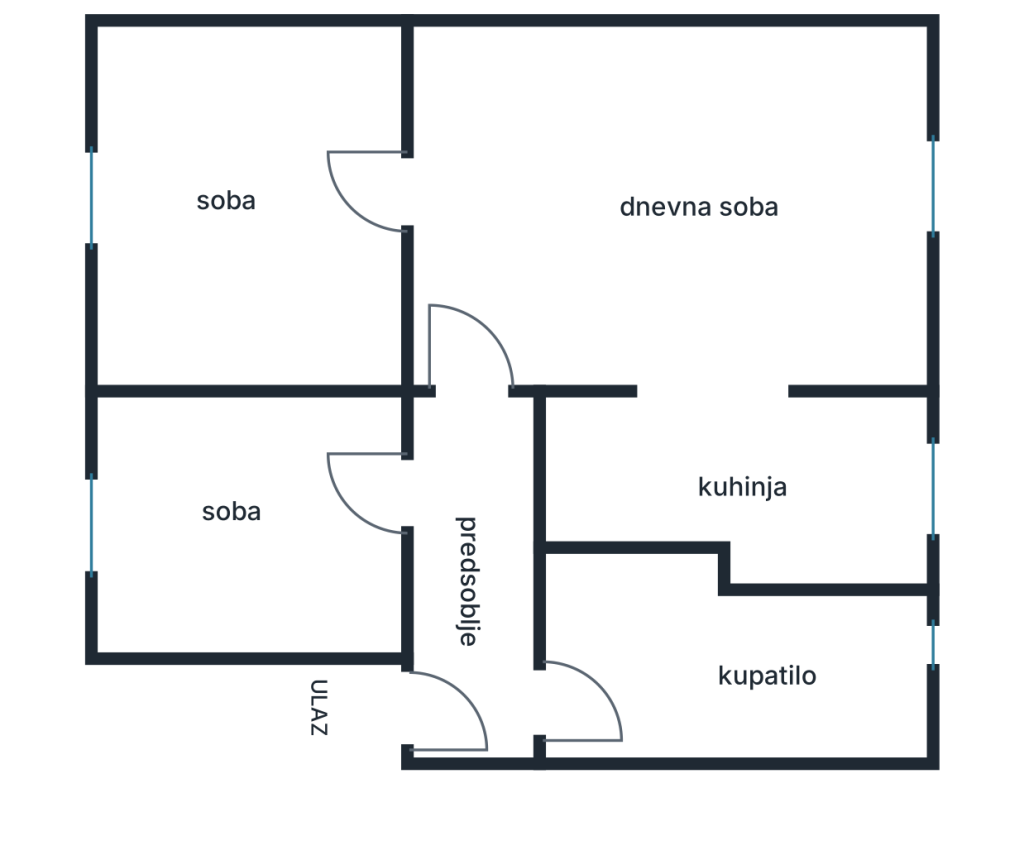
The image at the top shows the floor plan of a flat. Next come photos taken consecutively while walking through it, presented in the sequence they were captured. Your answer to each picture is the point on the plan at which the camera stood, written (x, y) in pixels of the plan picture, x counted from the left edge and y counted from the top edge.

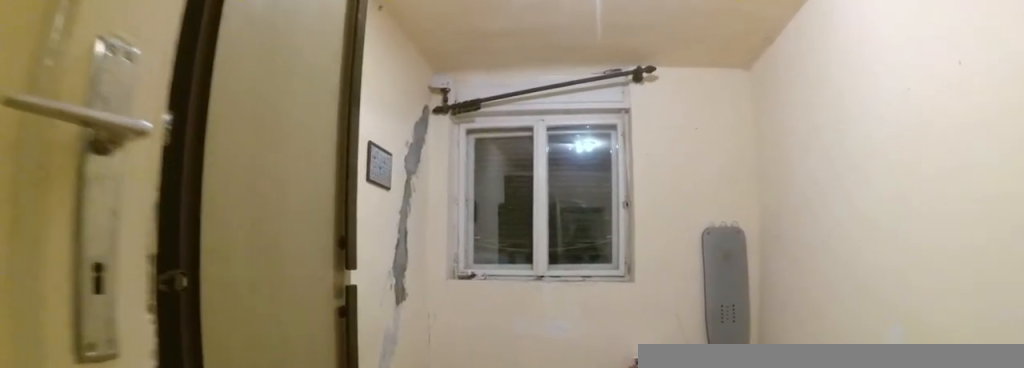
(393, 217)
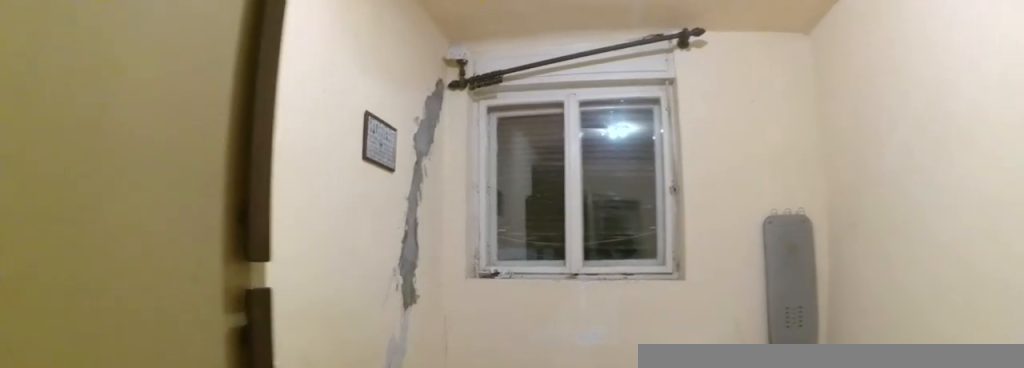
(357, 217)
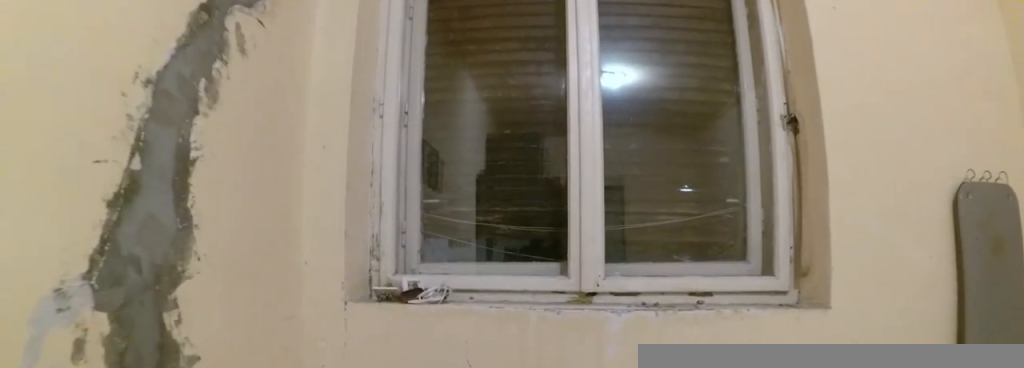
(231, 217)
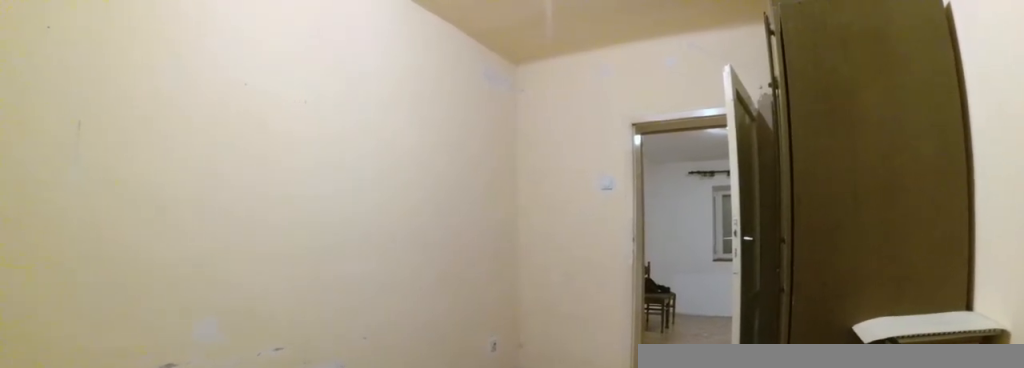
(97, 217)
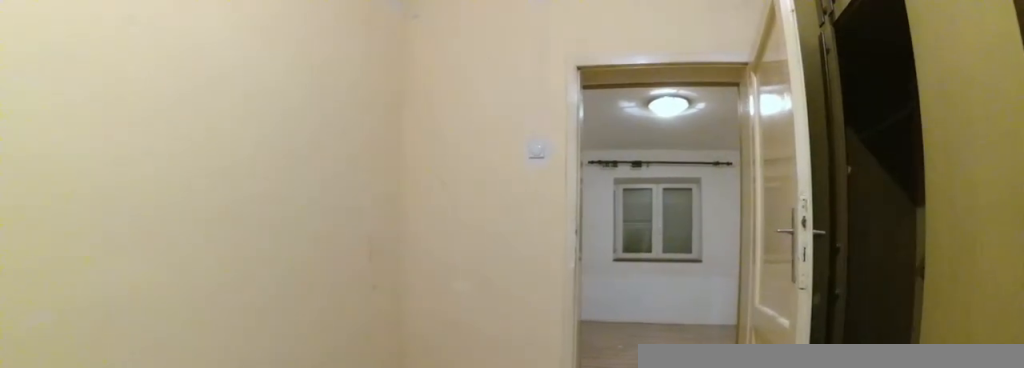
(199, 214)
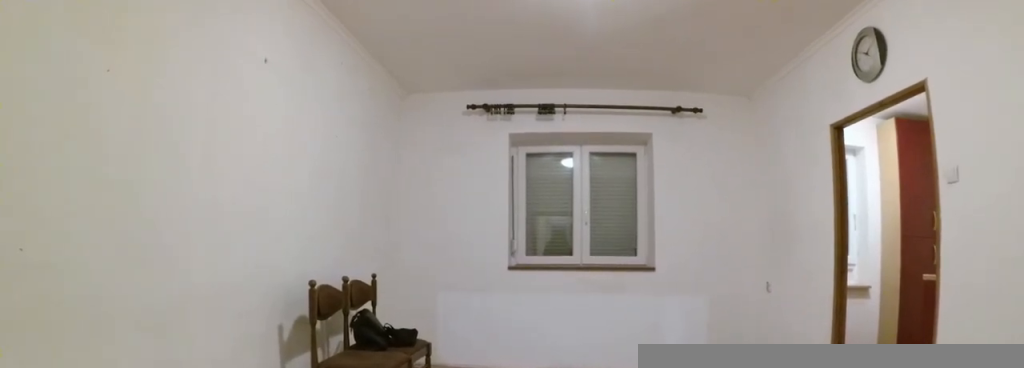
(422, 211)
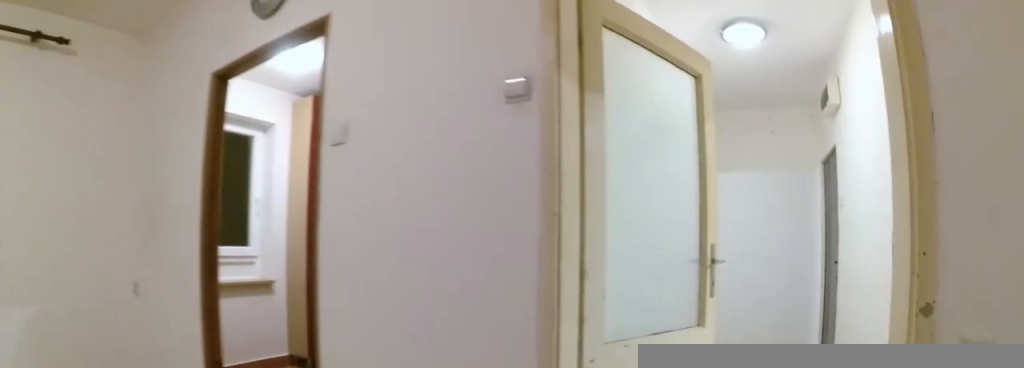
(458, 208)
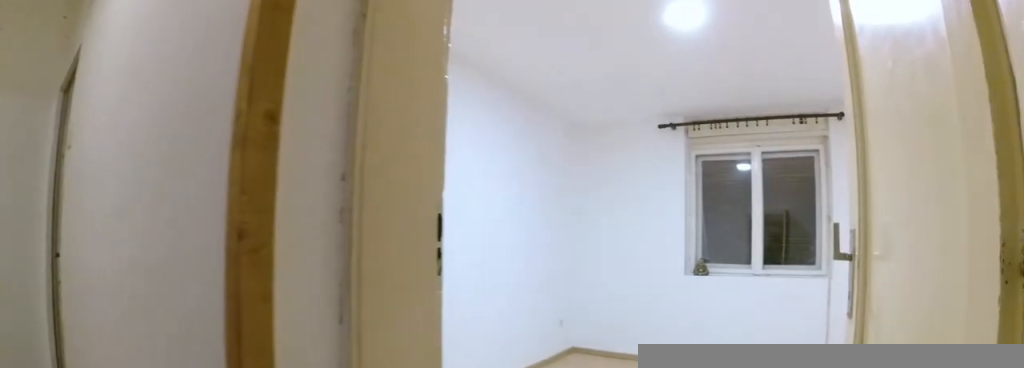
(489, 469)
